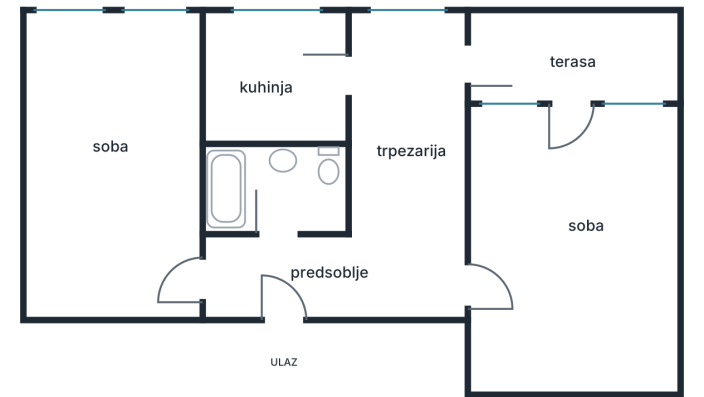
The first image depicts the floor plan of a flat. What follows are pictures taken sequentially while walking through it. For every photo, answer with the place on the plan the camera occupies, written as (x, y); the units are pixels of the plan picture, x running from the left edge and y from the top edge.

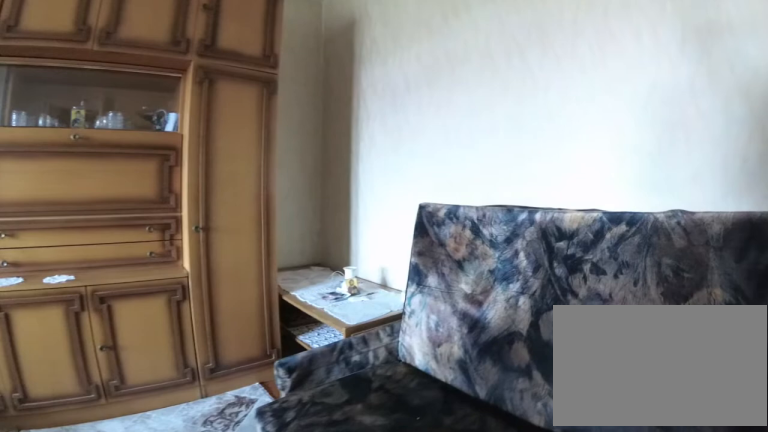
(534, 329)
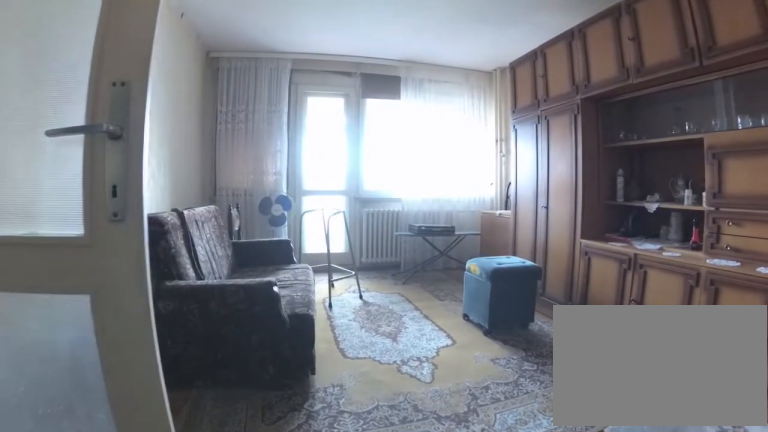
(575, 370)
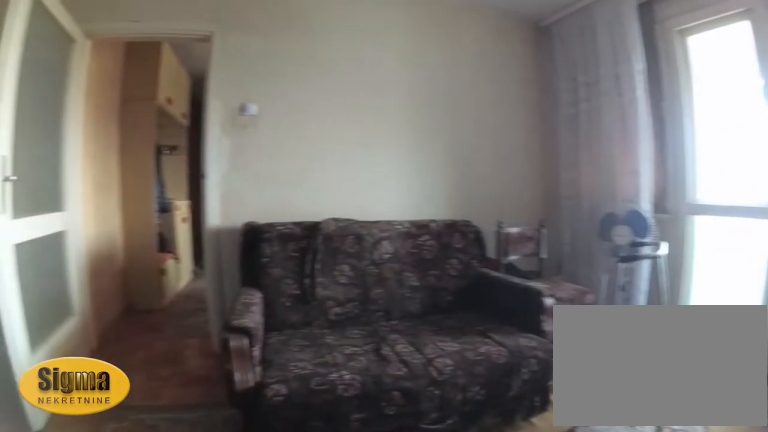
(587, 264)
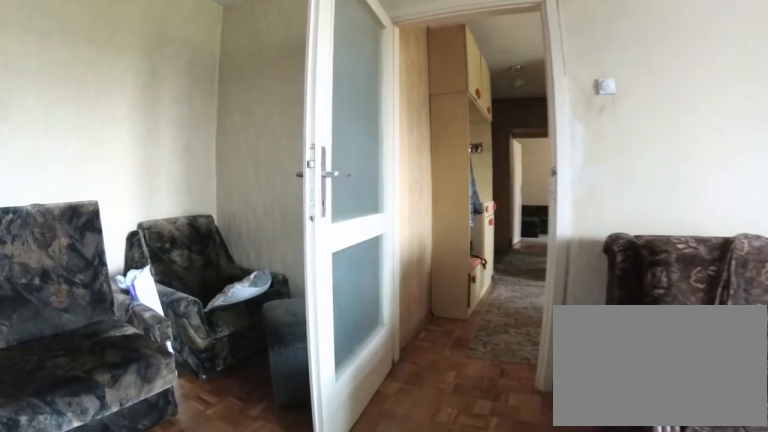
(574, 265)
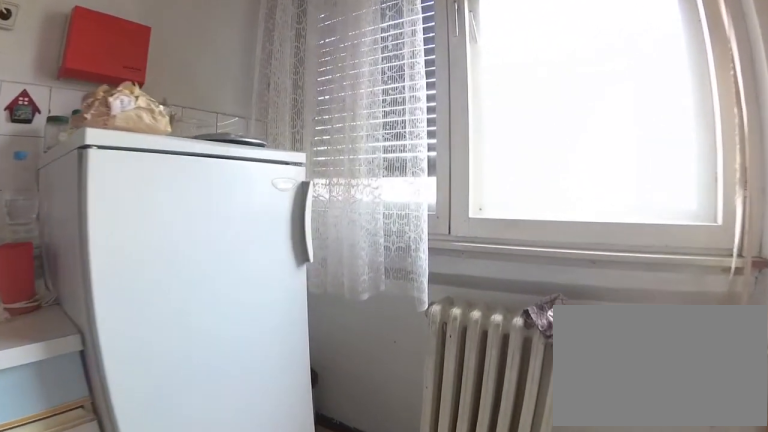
(262, 90)
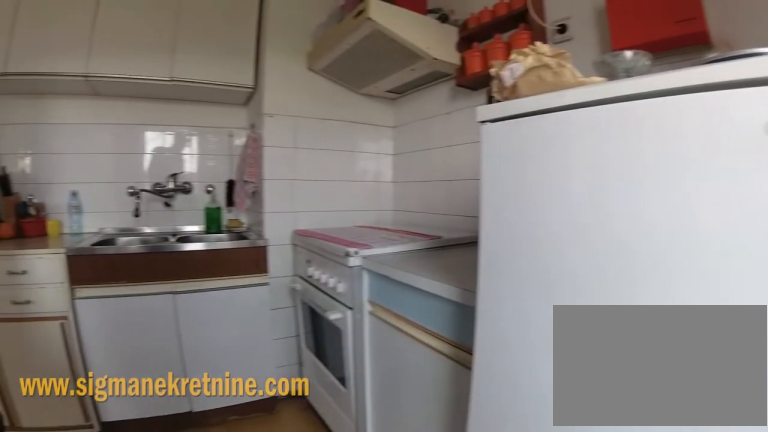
(271, 35)
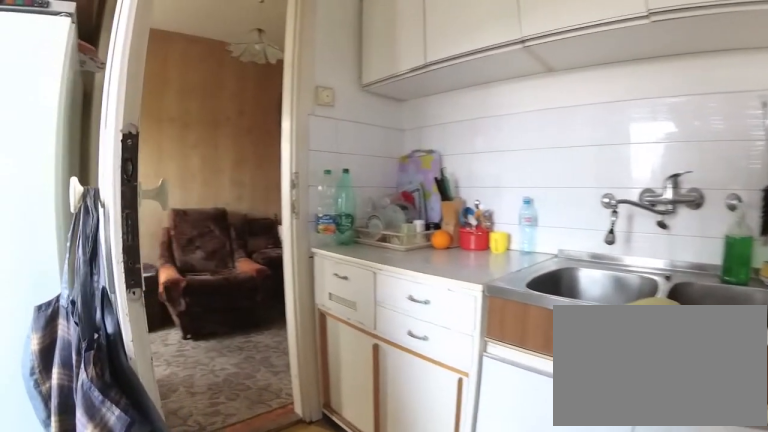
(268, 85)
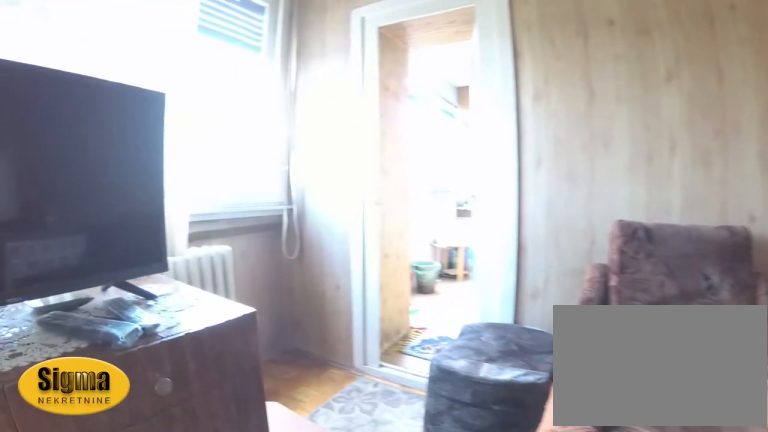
(352, 93)
